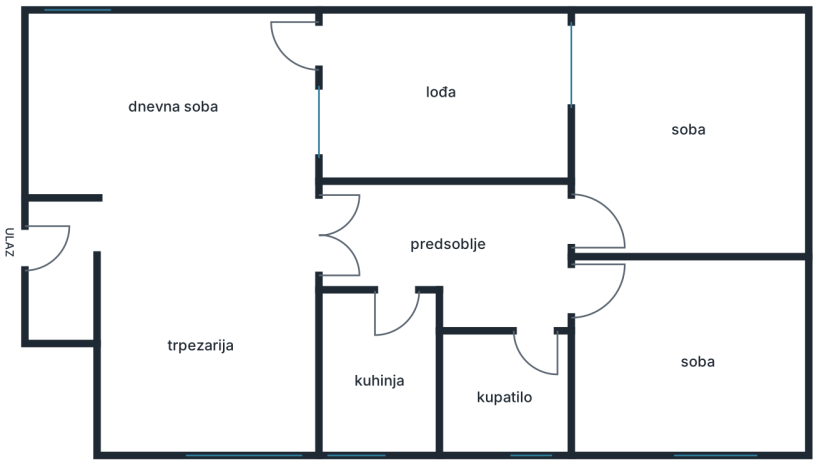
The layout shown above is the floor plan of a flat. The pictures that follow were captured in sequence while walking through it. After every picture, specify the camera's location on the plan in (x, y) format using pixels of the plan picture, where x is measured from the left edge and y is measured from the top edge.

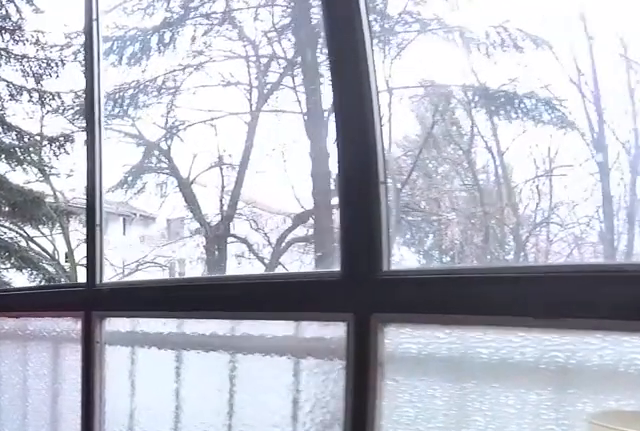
(500, 86)
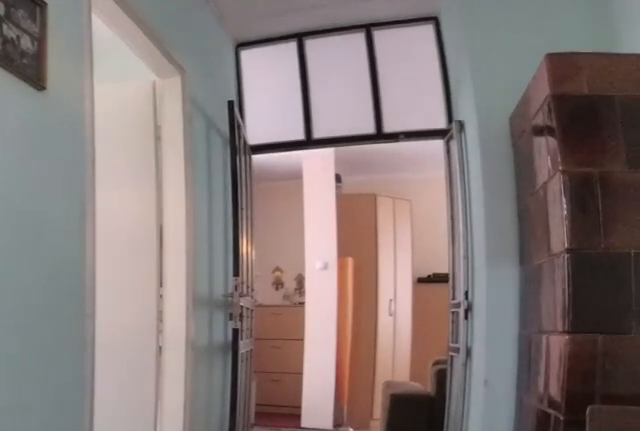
(495, 246)
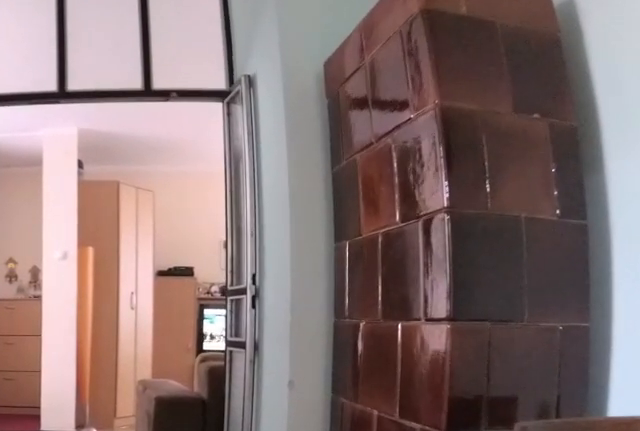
(452, 241)
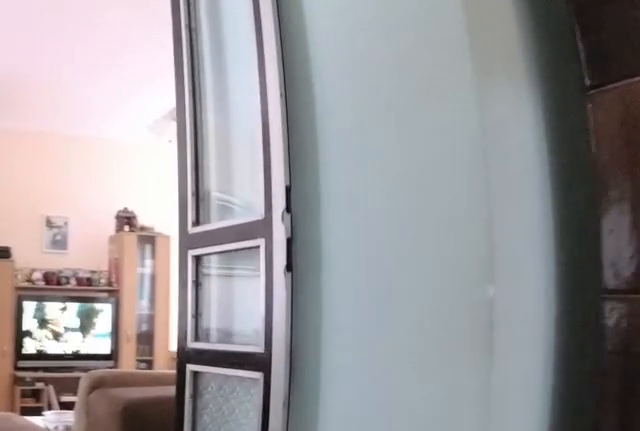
(367, 230)
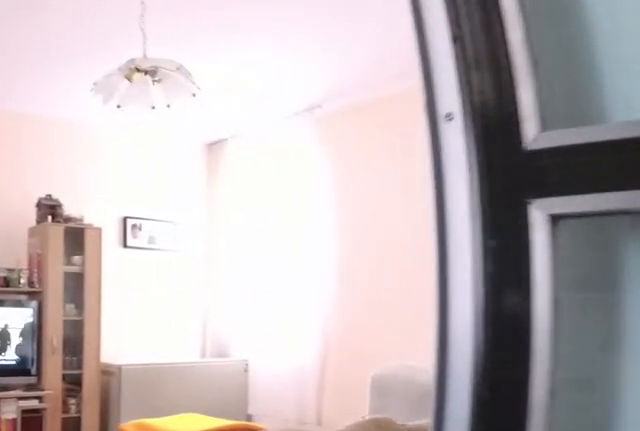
(323, 233)
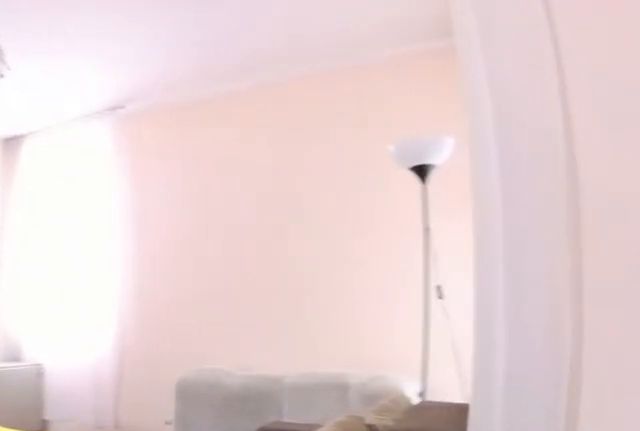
(309, 238)
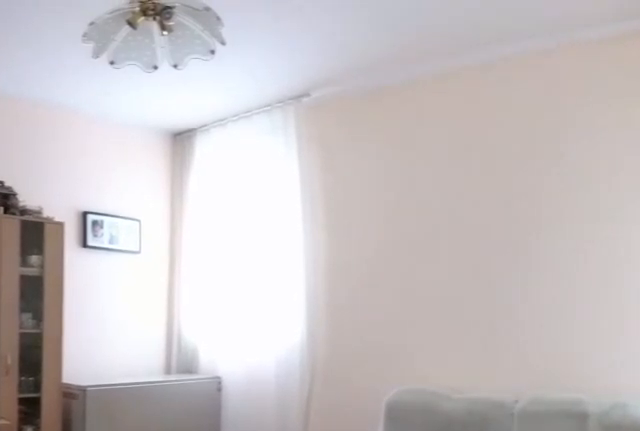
(301, 237)
